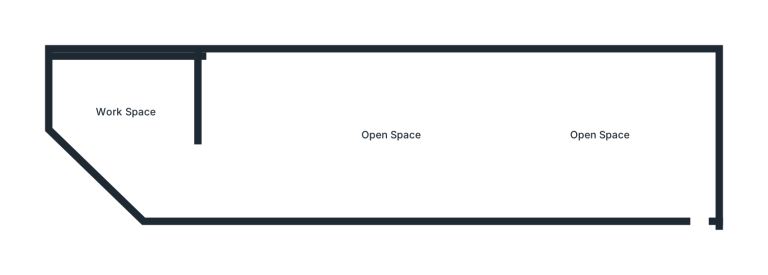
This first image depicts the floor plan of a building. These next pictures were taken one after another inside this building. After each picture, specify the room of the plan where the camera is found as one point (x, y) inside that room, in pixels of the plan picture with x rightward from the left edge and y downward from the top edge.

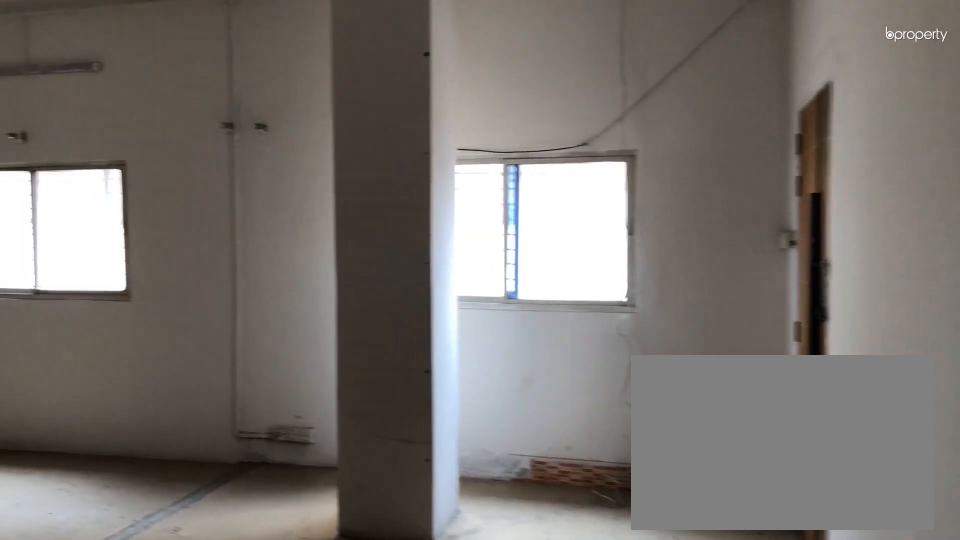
(699, 188)
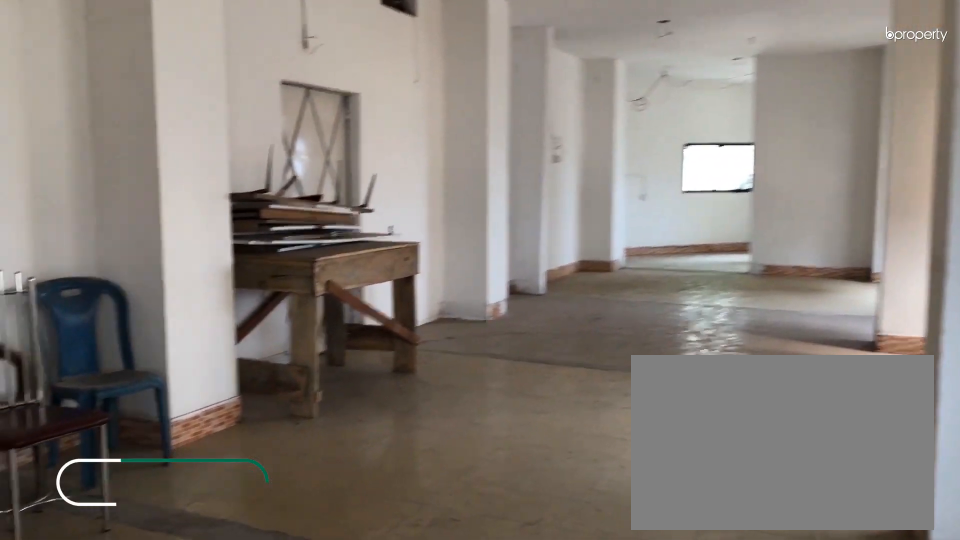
(599, 137)
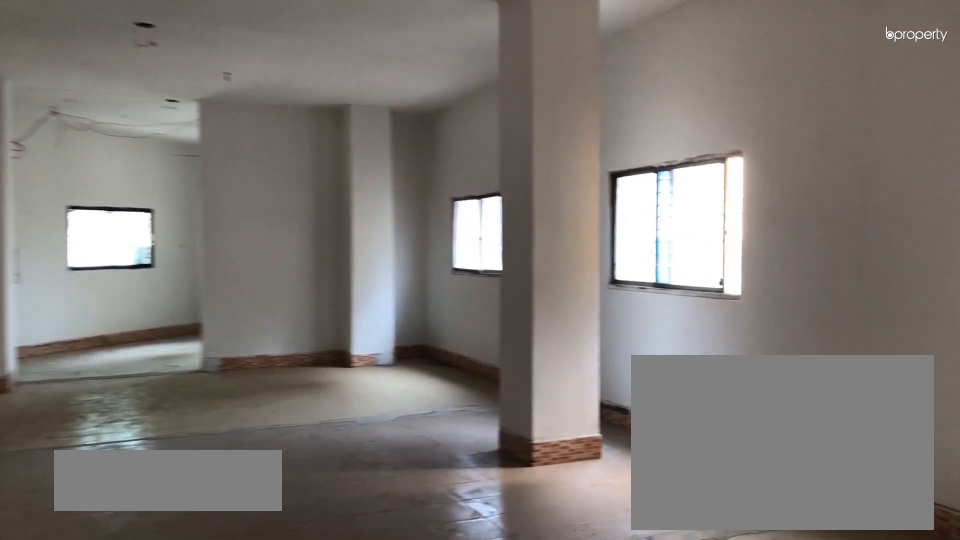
(389, 137)
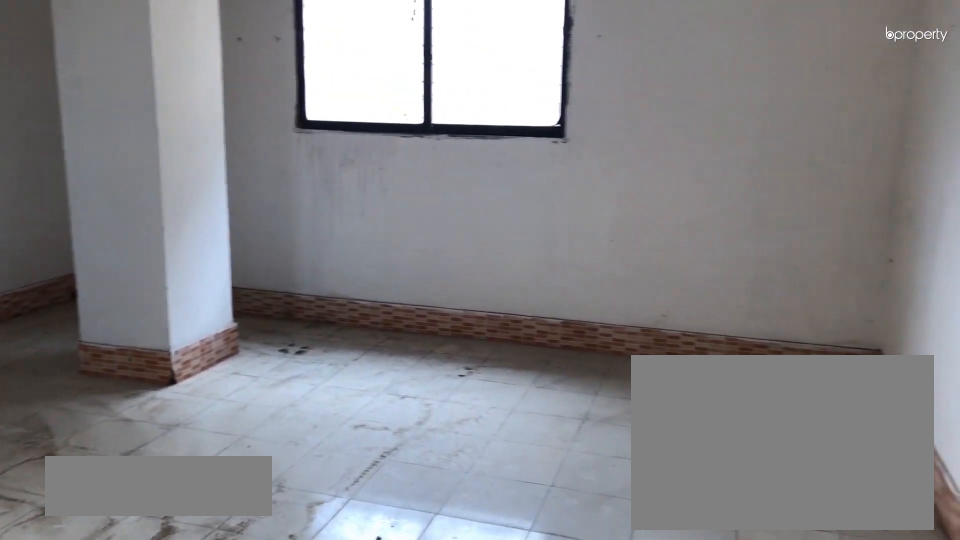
(126, 113)
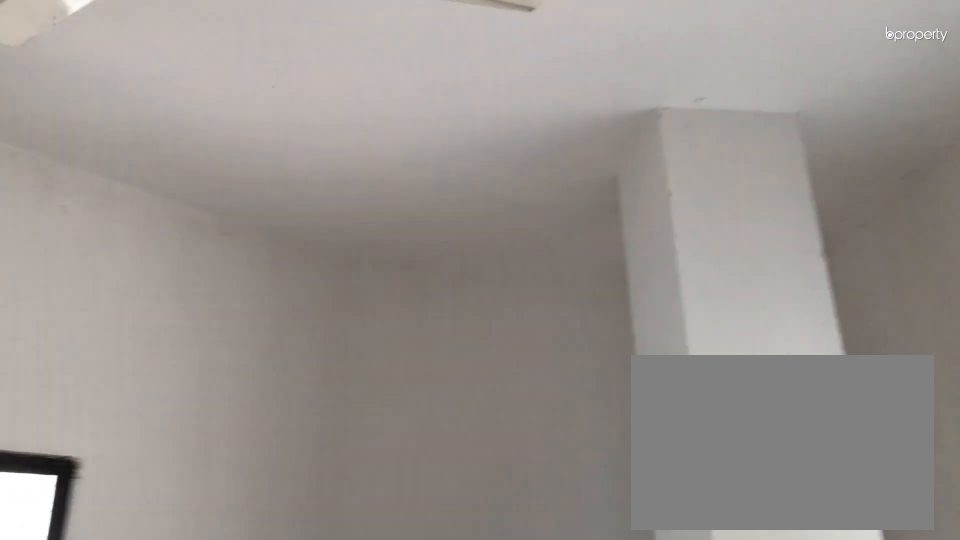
(126, 113)
